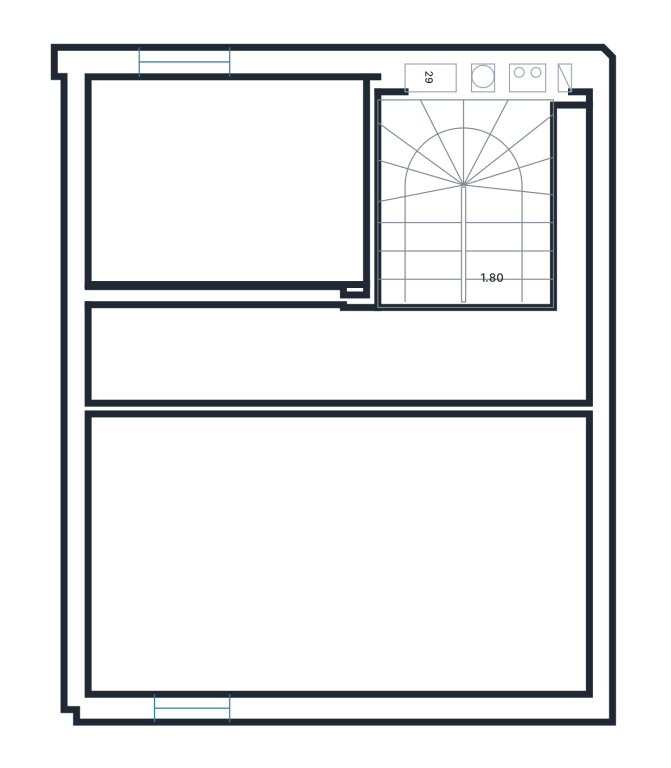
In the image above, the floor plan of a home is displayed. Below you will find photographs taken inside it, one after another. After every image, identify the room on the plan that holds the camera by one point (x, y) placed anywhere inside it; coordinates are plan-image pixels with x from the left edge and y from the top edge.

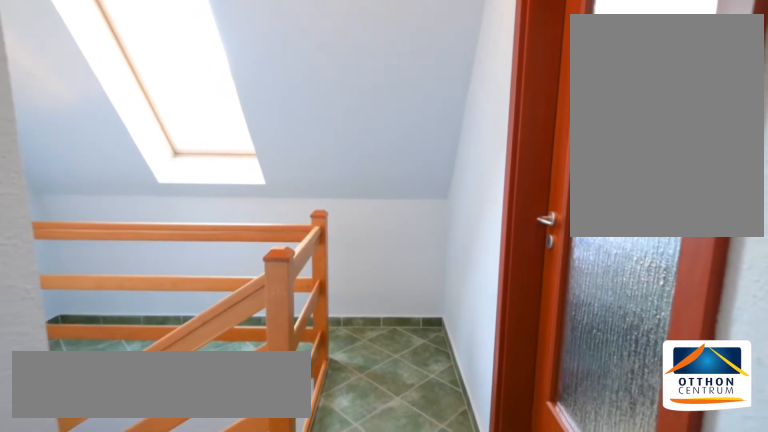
(446, 360)
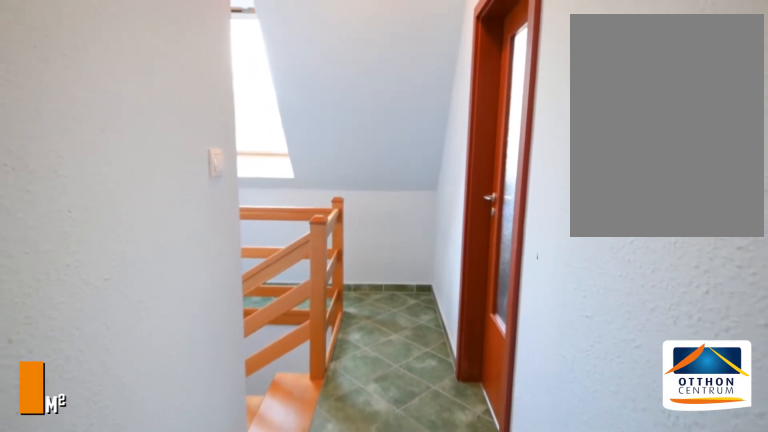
(445, 360)
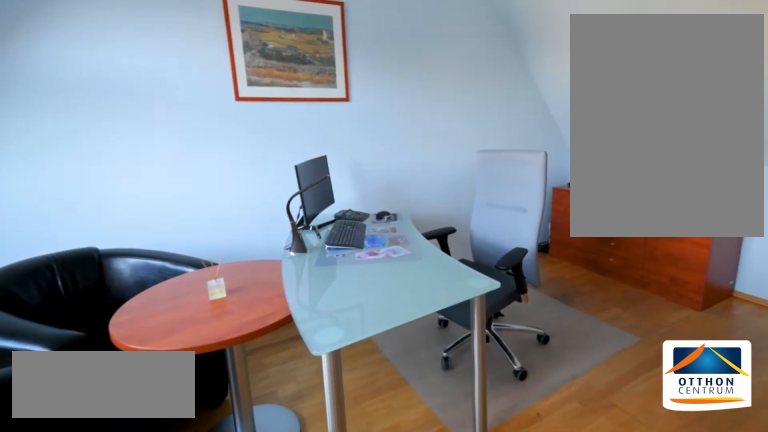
(276, 563)
